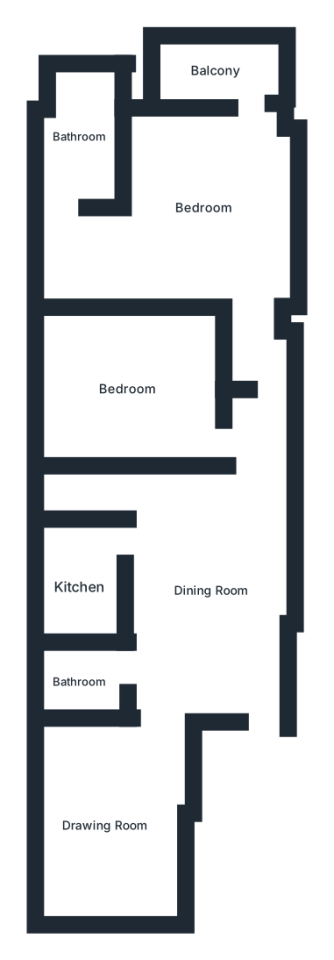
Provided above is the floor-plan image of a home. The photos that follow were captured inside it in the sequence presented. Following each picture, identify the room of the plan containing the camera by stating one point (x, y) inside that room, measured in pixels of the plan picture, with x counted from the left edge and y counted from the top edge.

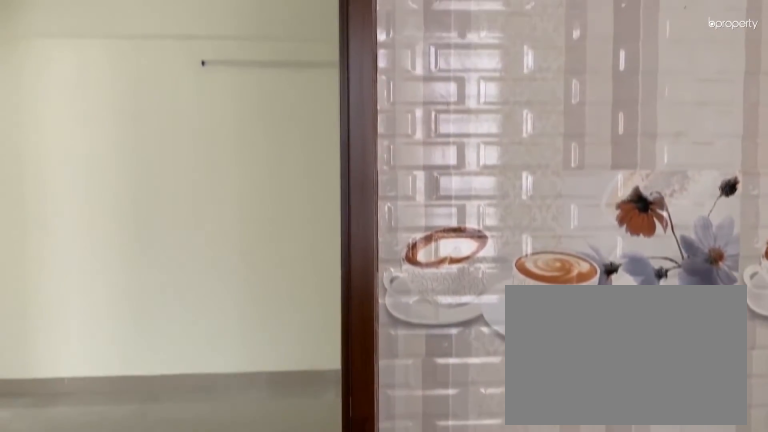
(80, 582)
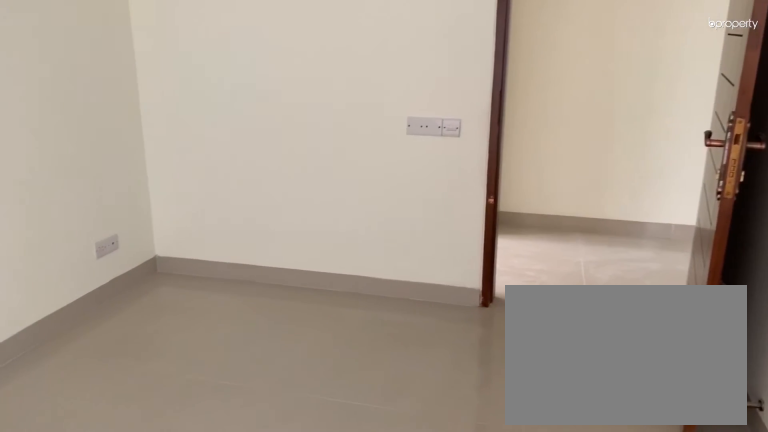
(127, 389)
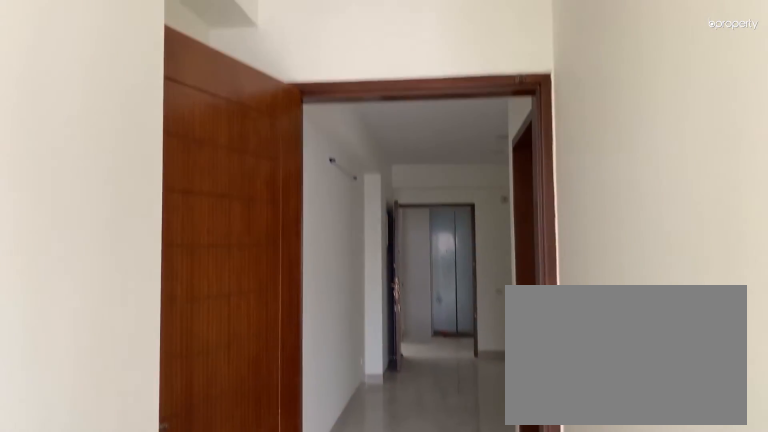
(198, 202)
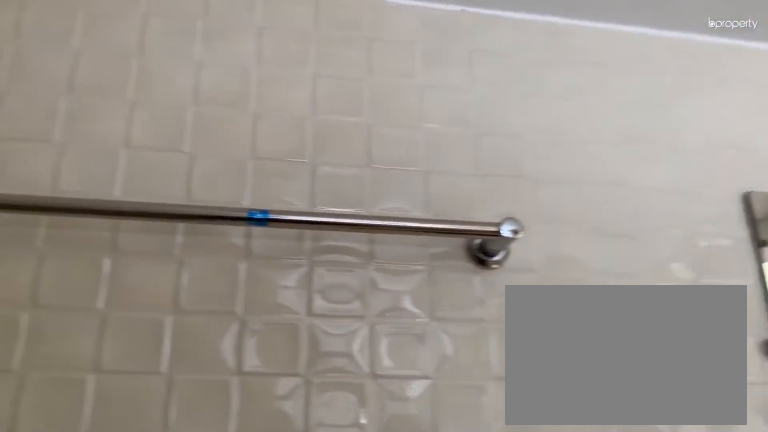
(76, 135)
